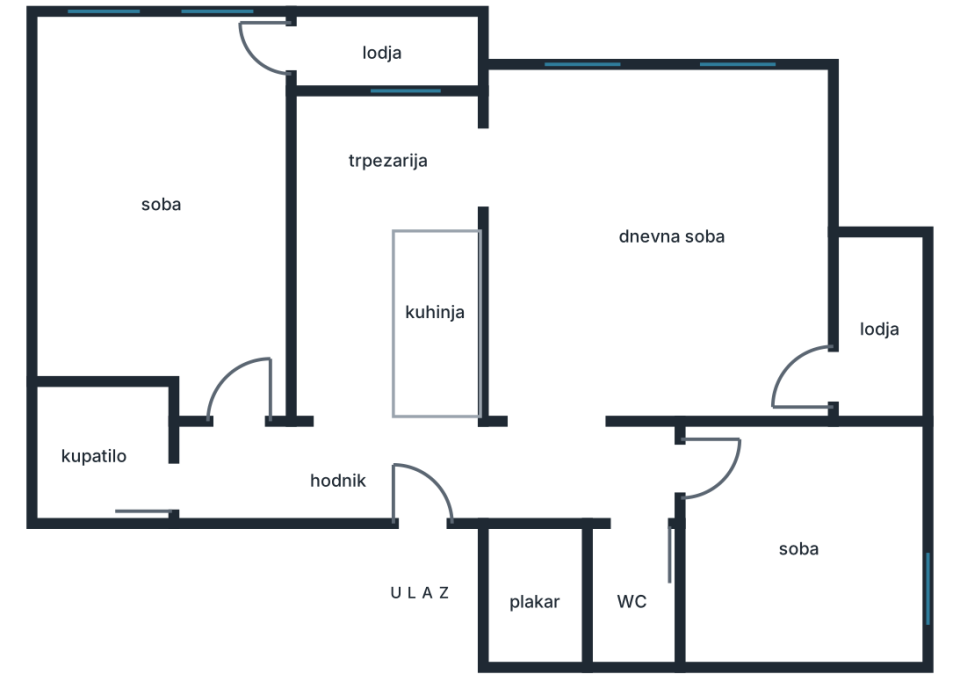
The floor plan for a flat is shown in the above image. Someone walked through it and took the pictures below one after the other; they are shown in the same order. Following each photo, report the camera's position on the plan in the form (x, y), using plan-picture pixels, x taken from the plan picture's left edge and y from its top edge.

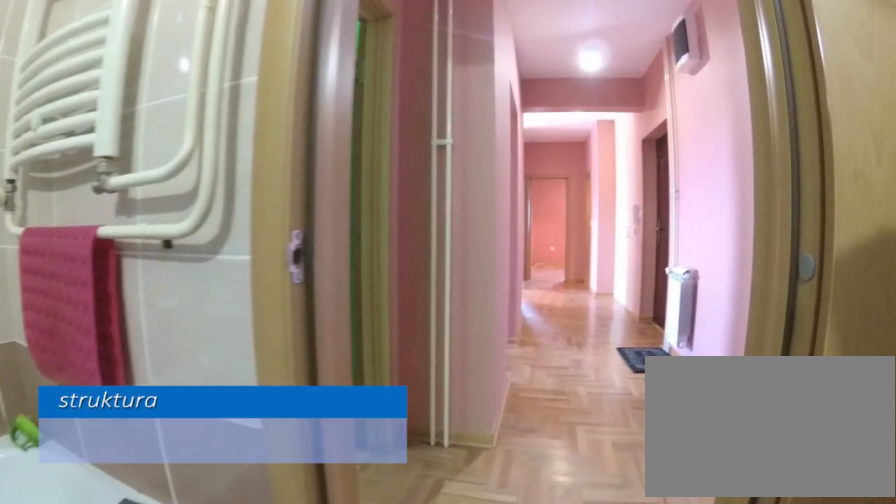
(55, 471)
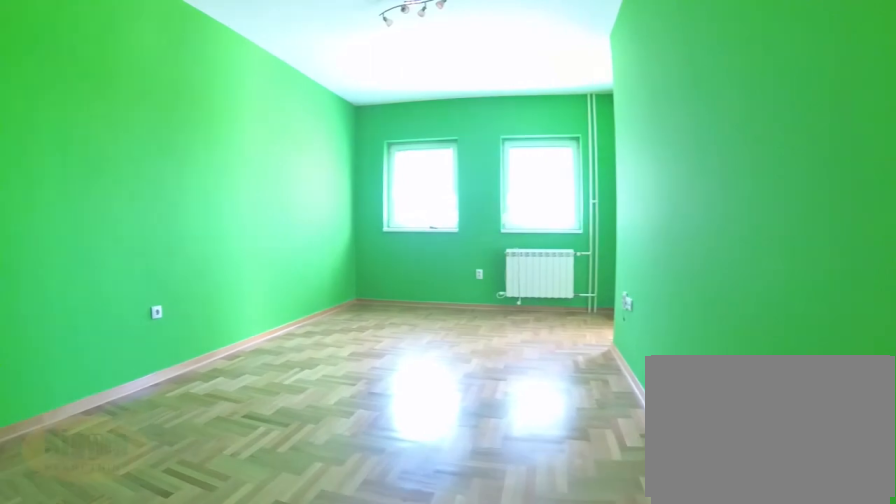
(245, 438)
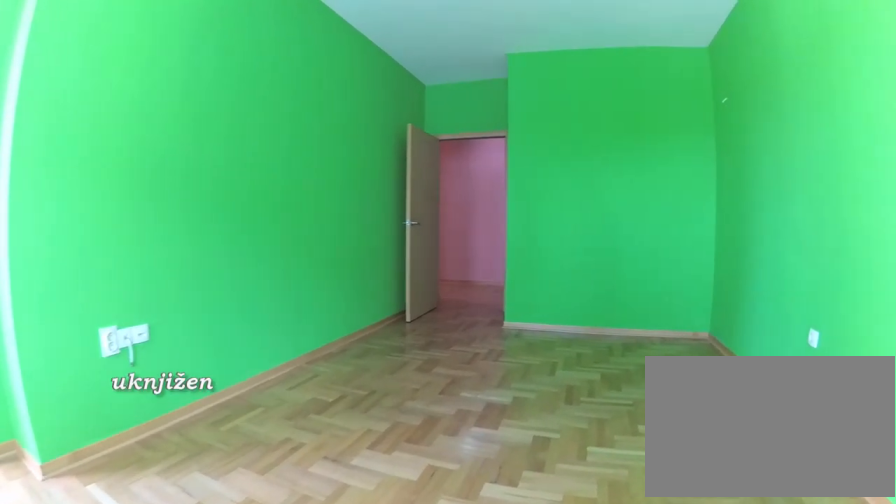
(102, 105)
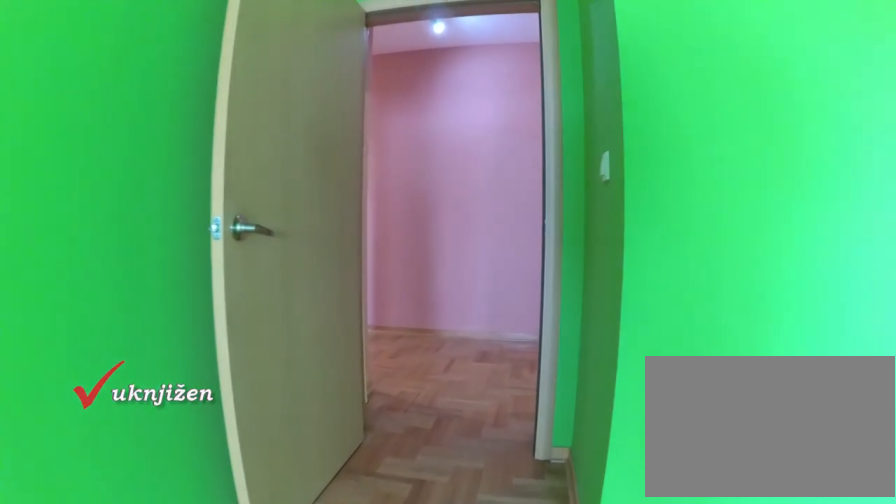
(218, 310)
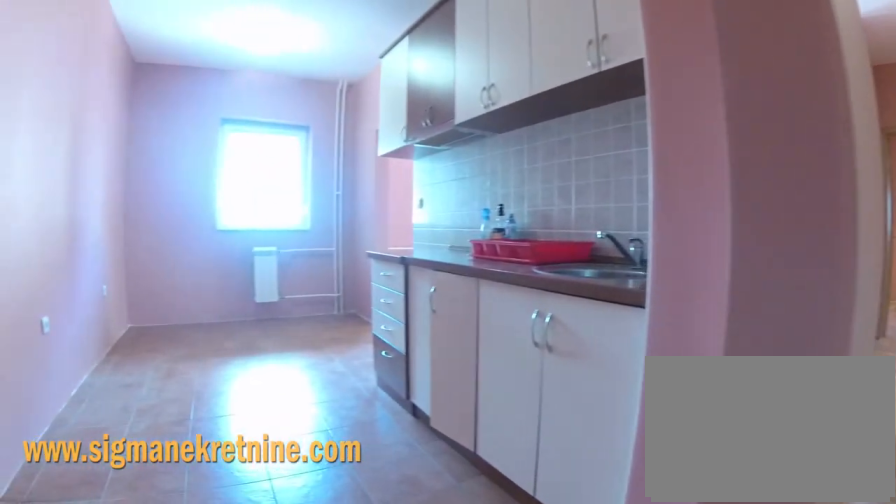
(336, 472)
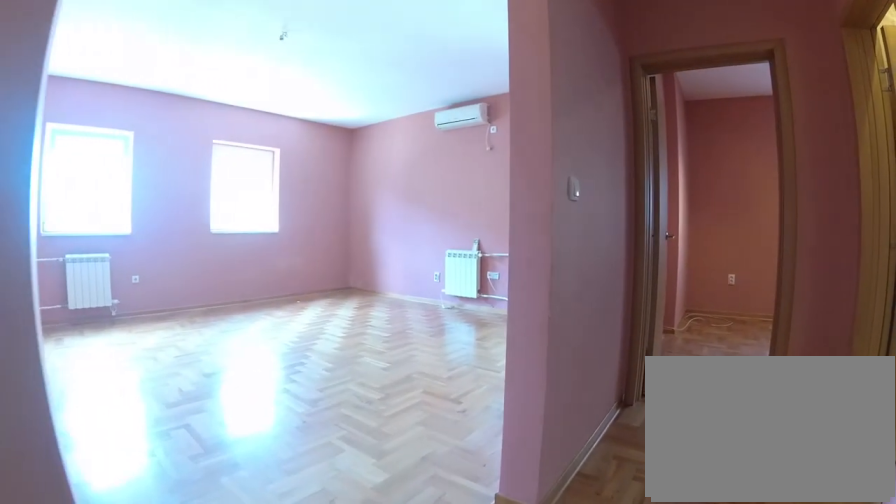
(473, 470)
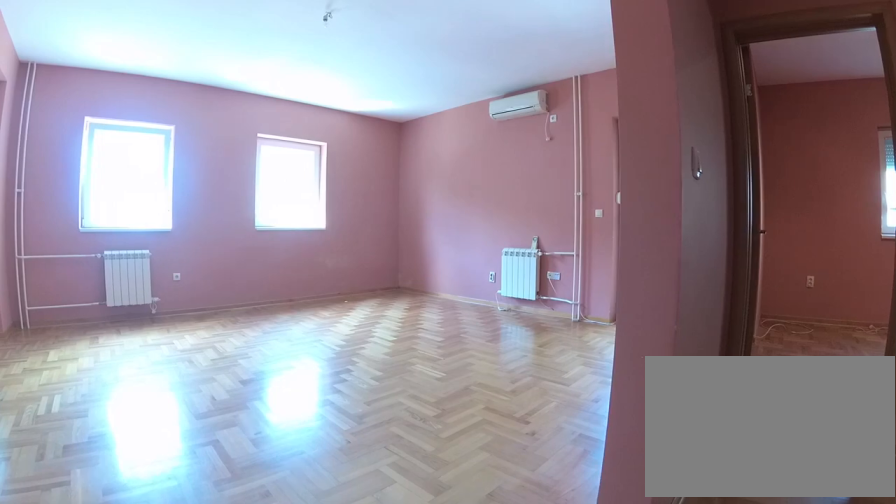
(521, 472)
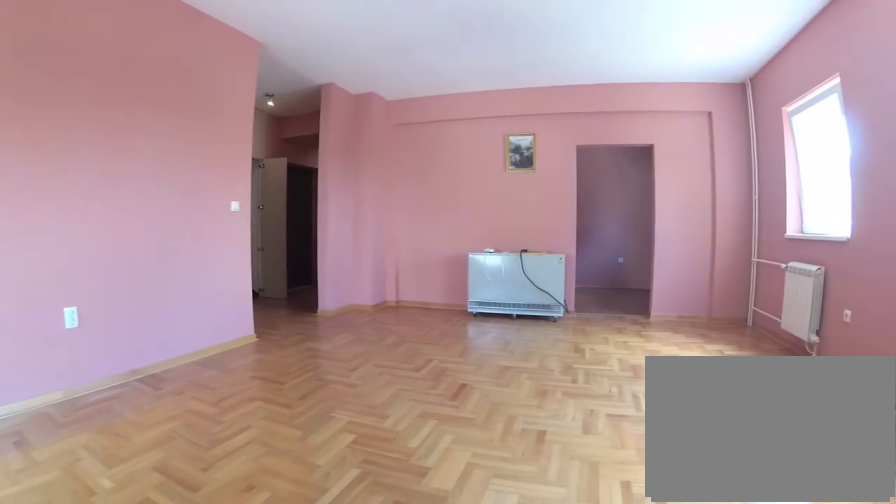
(801, 198)
